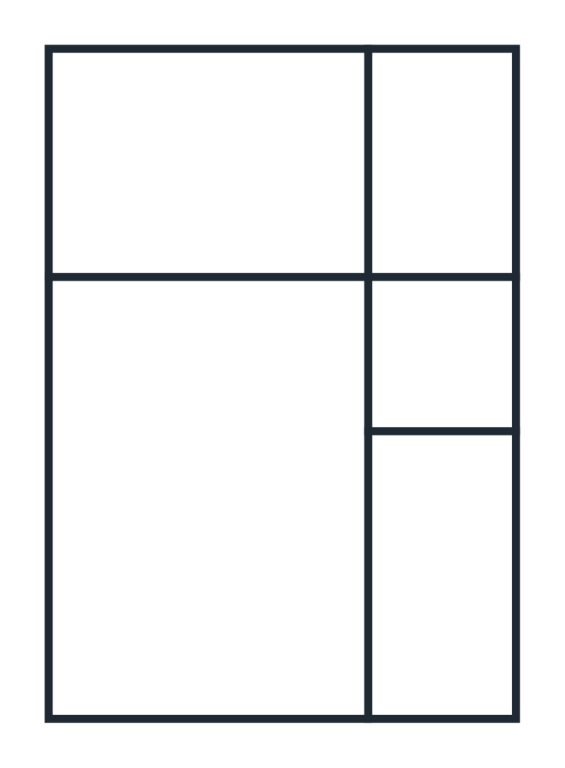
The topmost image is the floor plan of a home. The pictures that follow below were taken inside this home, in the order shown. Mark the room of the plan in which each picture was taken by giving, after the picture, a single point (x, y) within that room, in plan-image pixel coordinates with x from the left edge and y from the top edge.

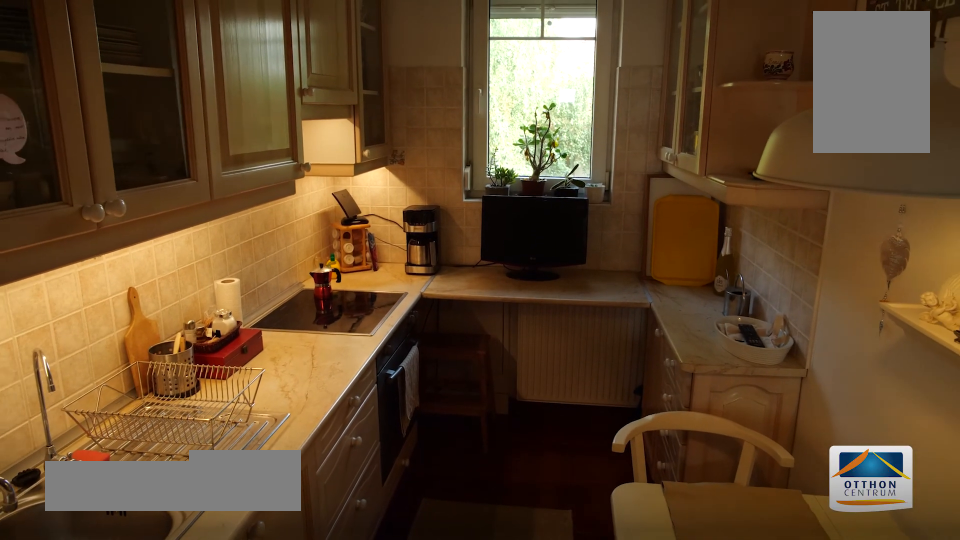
(435, 568)
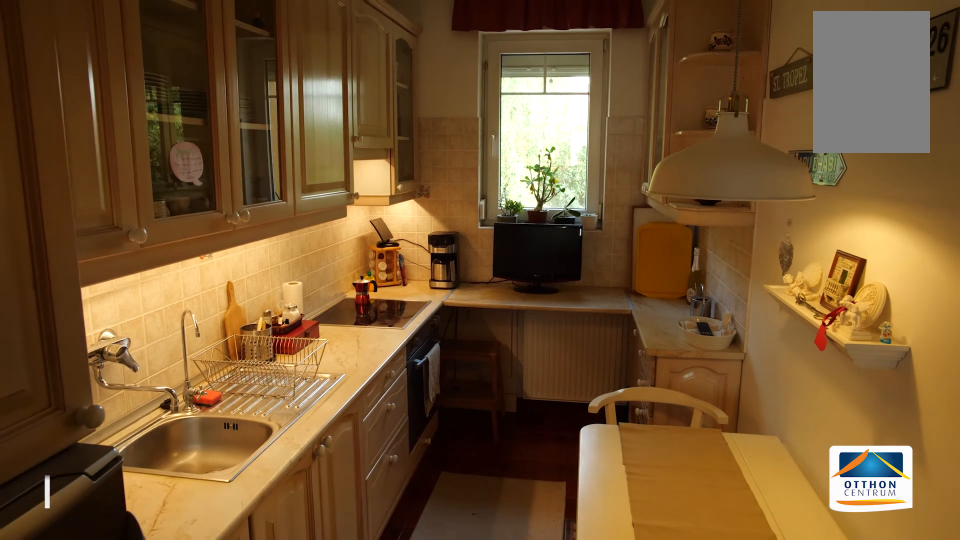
(434, 569)
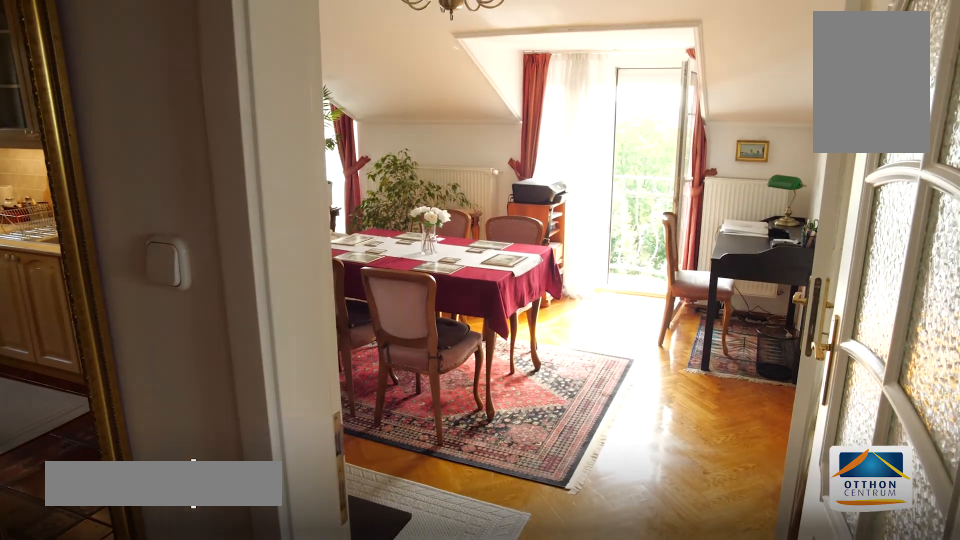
(219, 499)
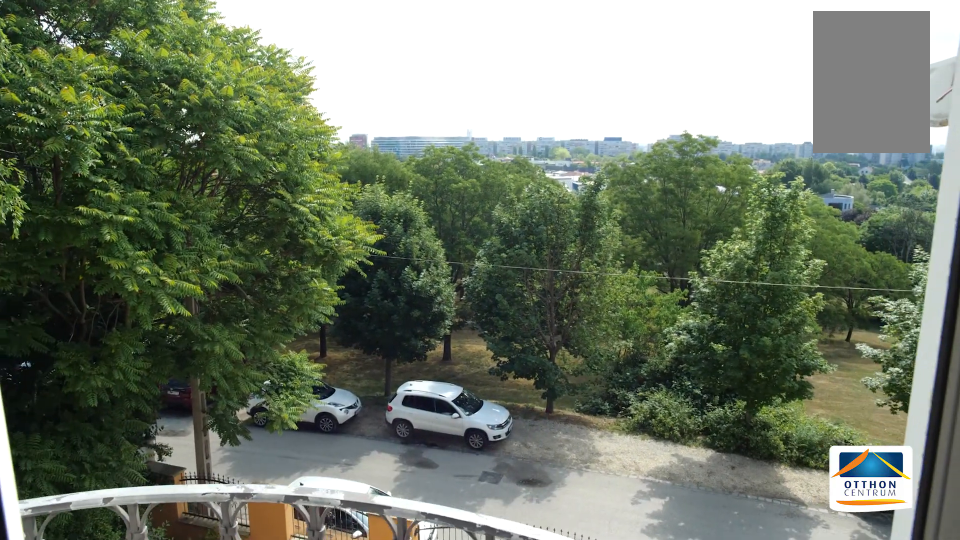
(219, 500)
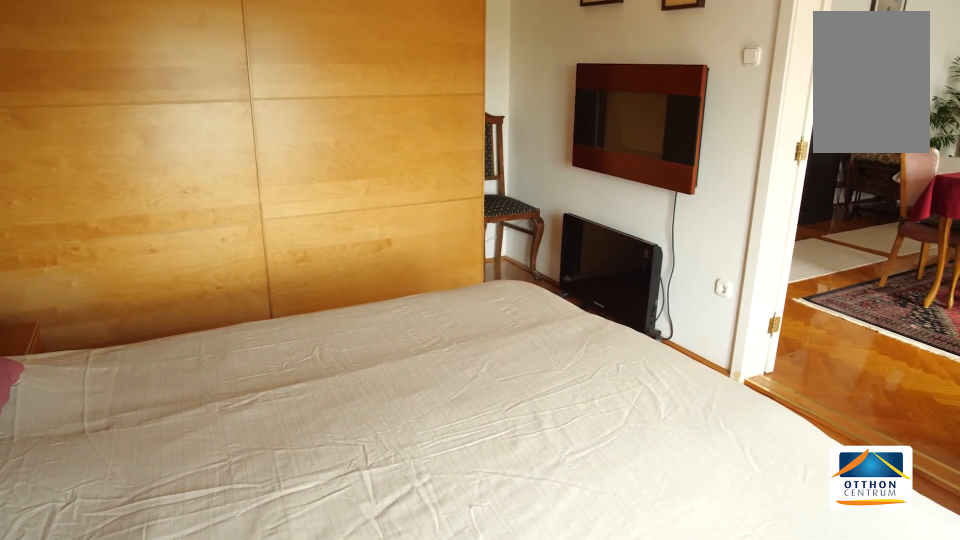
(219, 172)
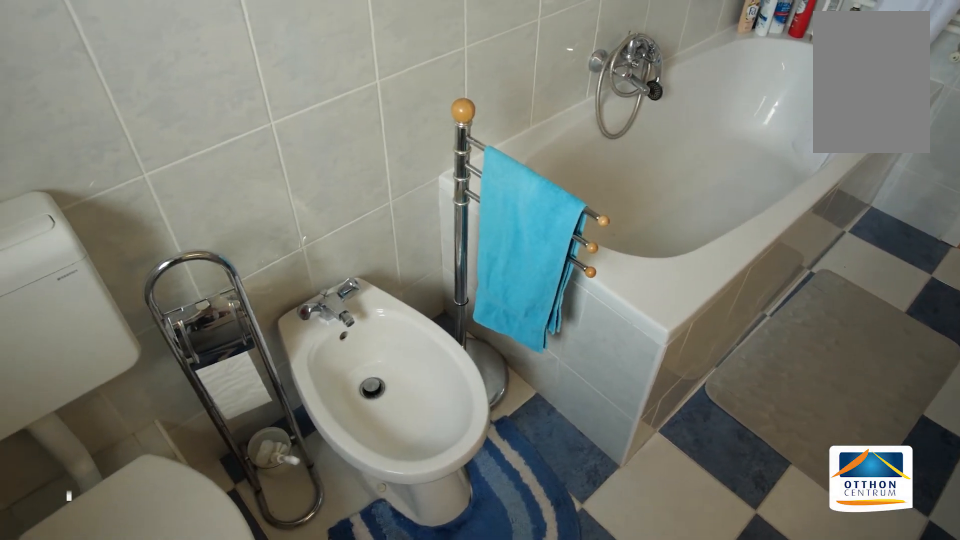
(440, 171)
